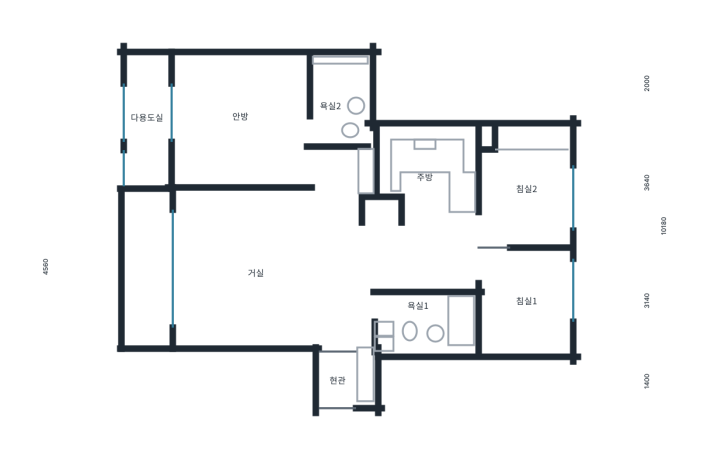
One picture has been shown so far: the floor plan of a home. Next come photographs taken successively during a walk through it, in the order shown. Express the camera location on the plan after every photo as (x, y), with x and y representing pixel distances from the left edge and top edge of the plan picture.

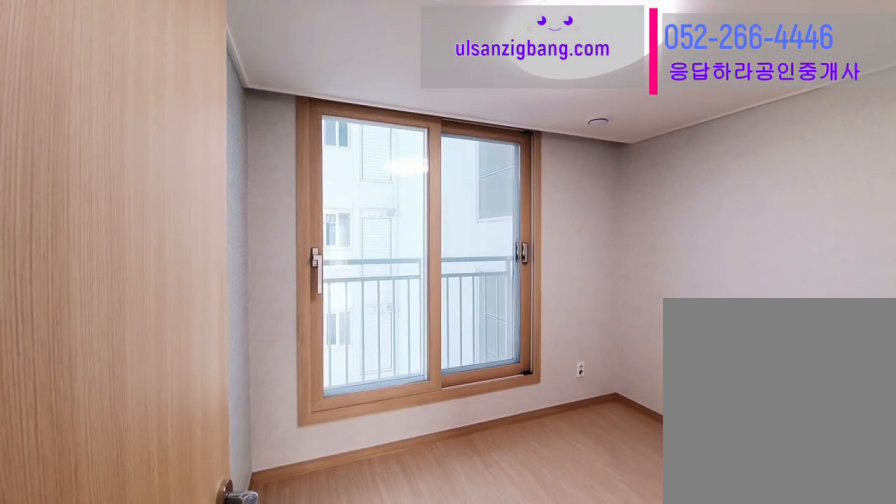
(532, 299)
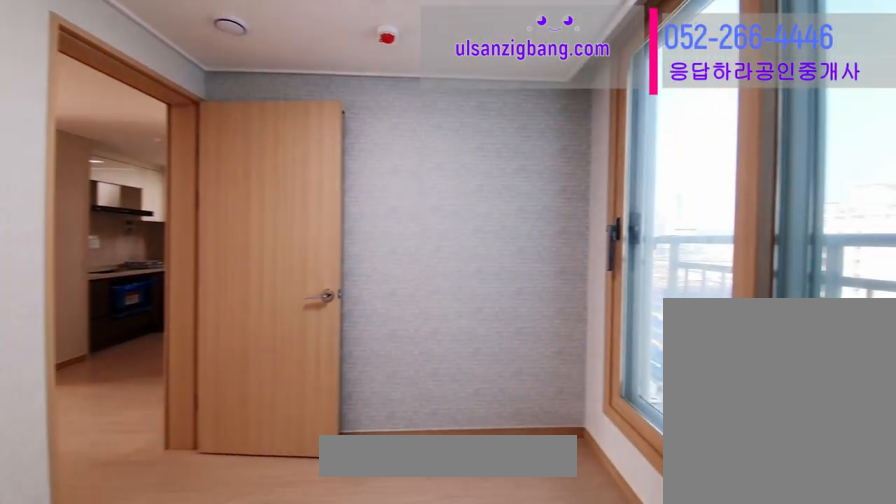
(531, 299)
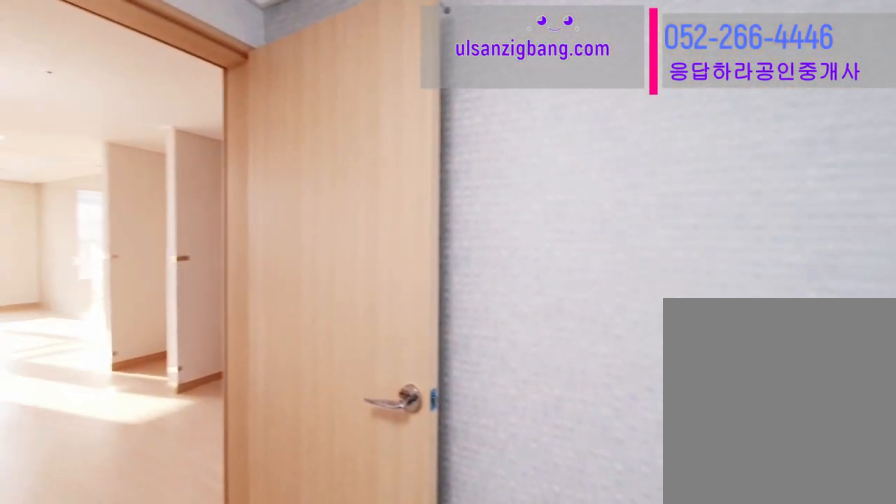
(532, 297)
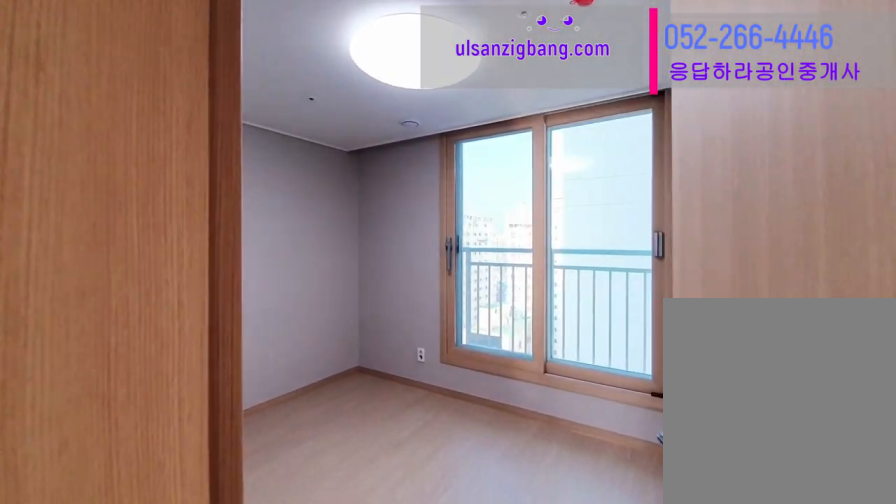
(539, 194)
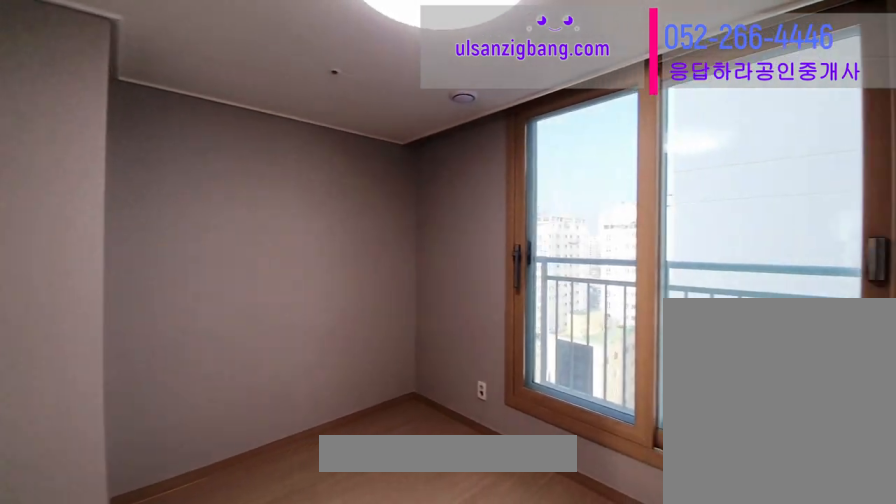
(539, 195)
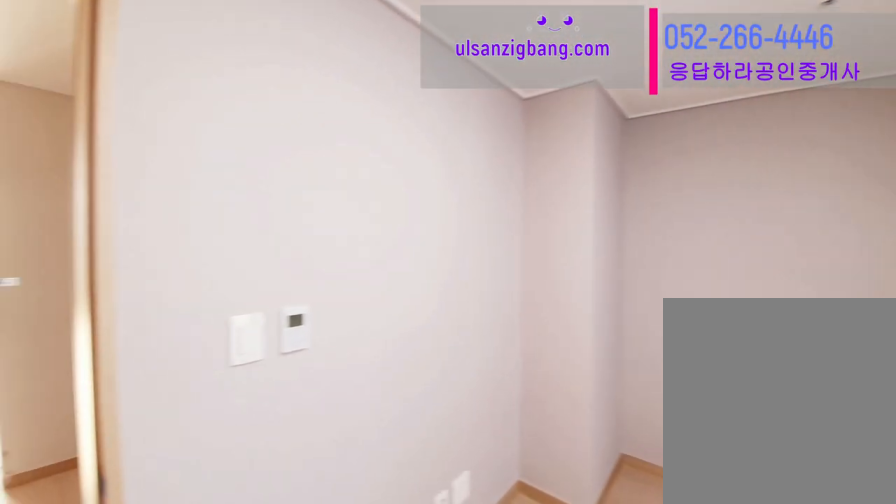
(539, 194)
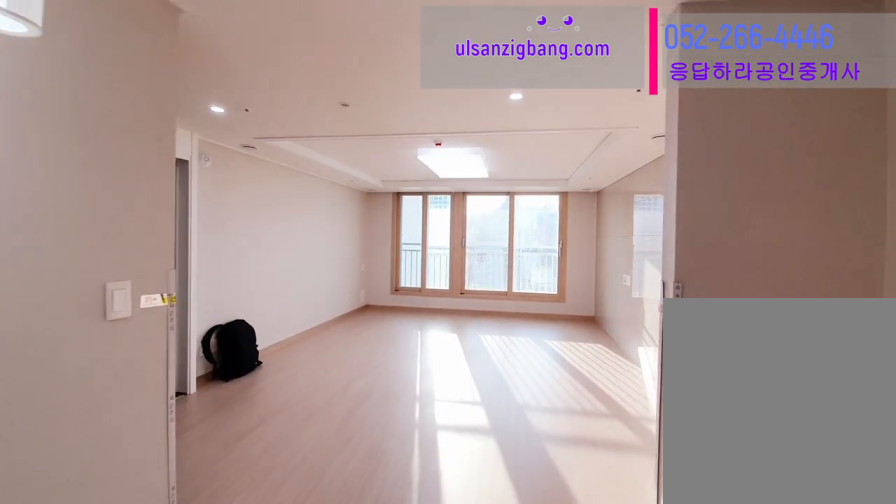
(374, 243)
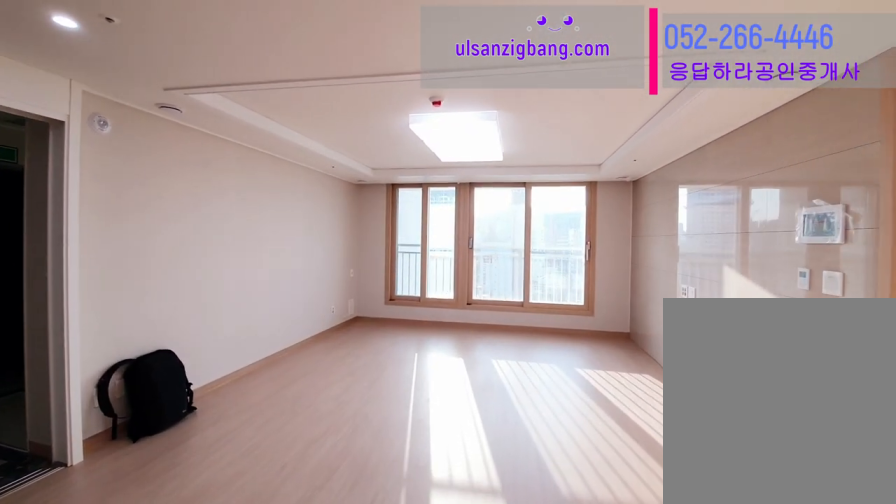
(375, 243)
